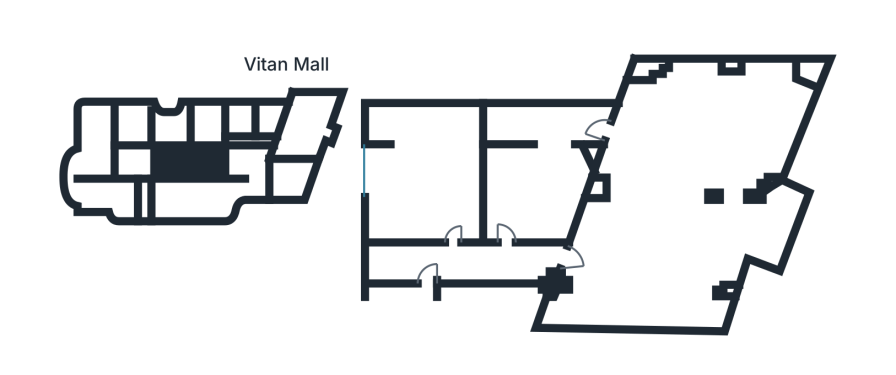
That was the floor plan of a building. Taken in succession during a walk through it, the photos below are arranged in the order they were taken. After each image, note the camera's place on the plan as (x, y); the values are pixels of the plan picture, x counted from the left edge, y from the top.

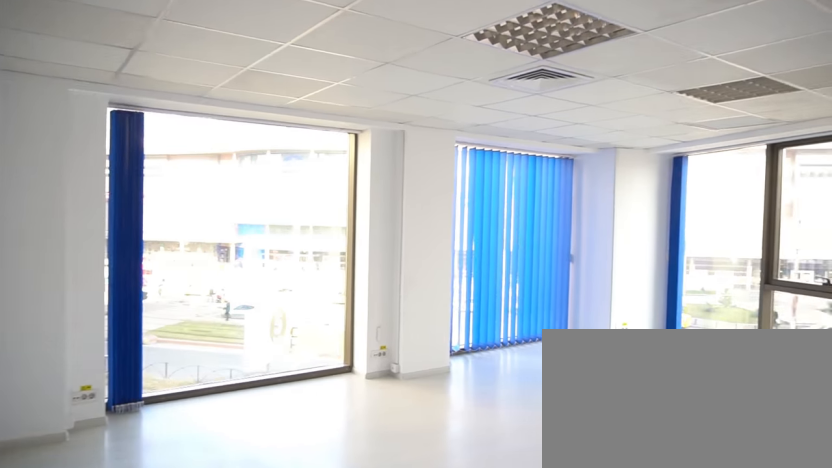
(630, 179)
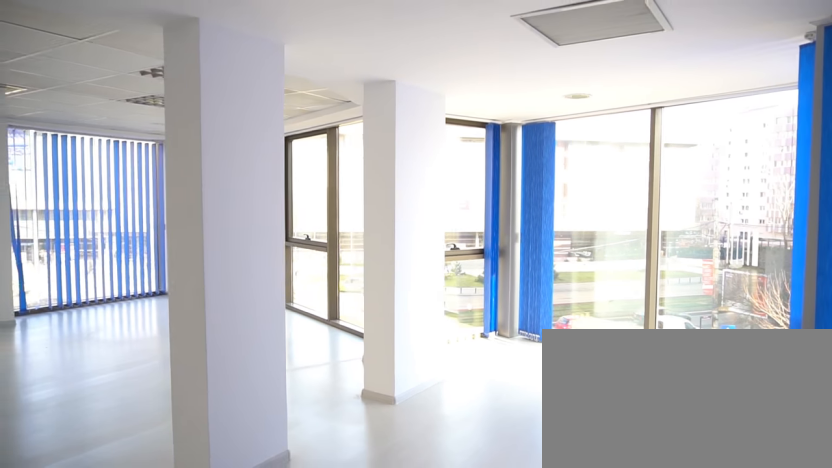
(697, 287)
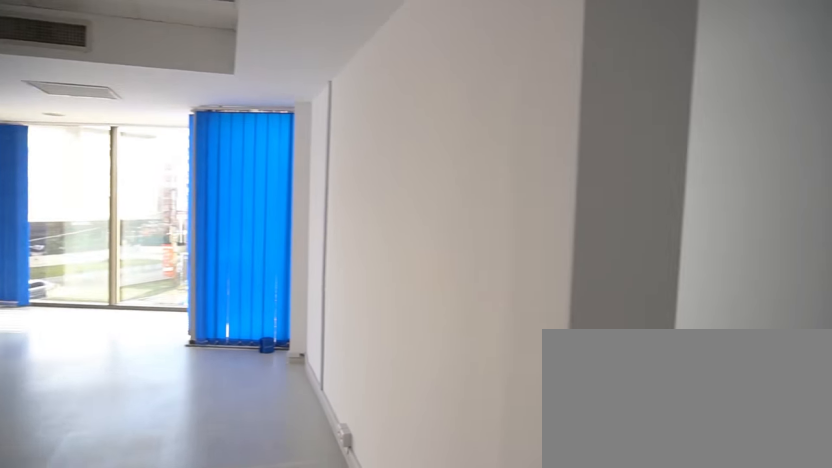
(578, 298)
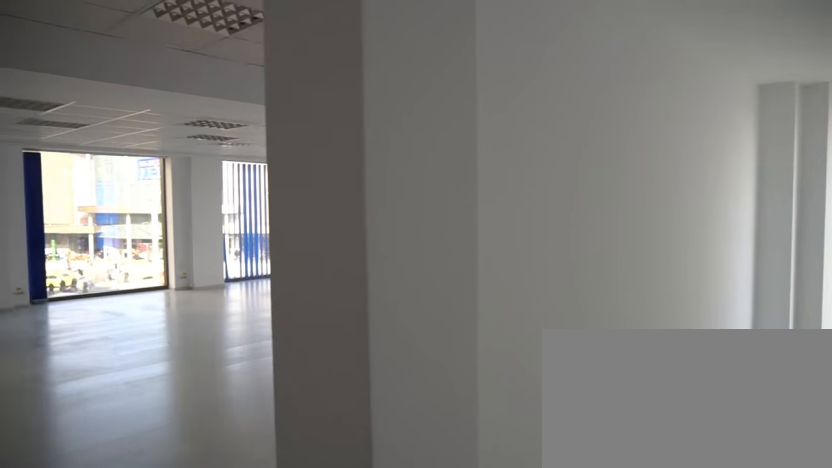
(574, 323)
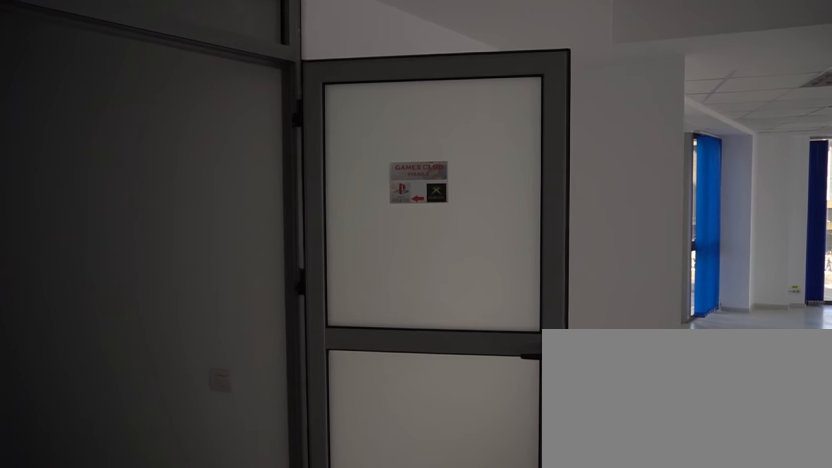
(584, 272)
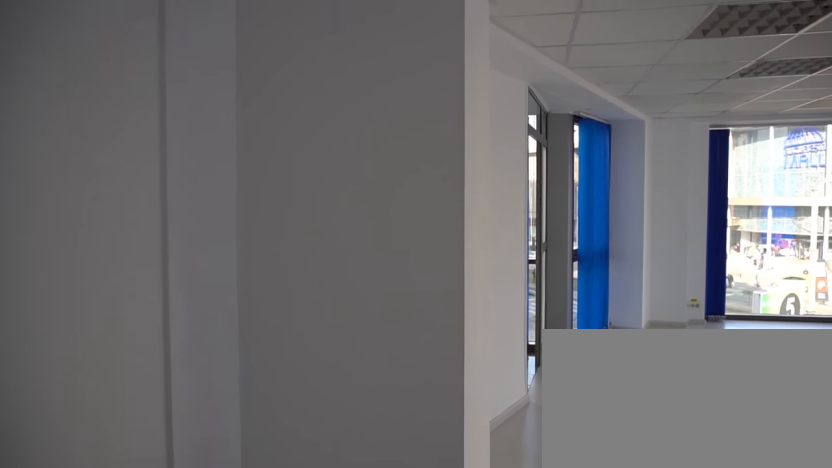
(599, 228)
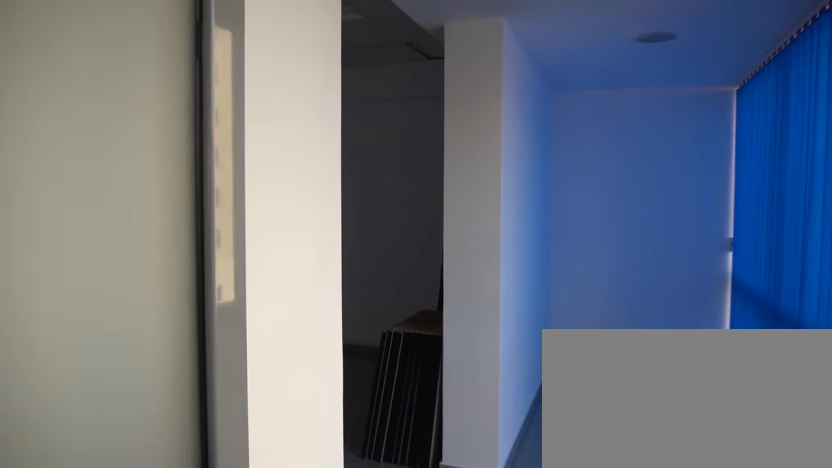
(559, 126)
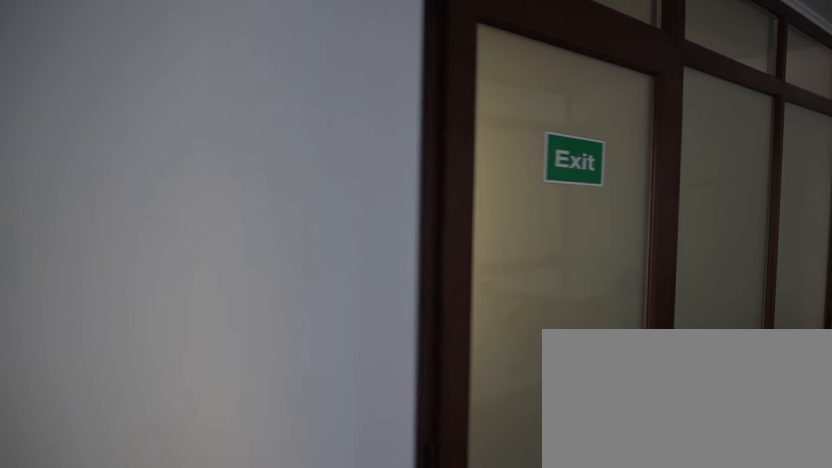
(446, 285)
